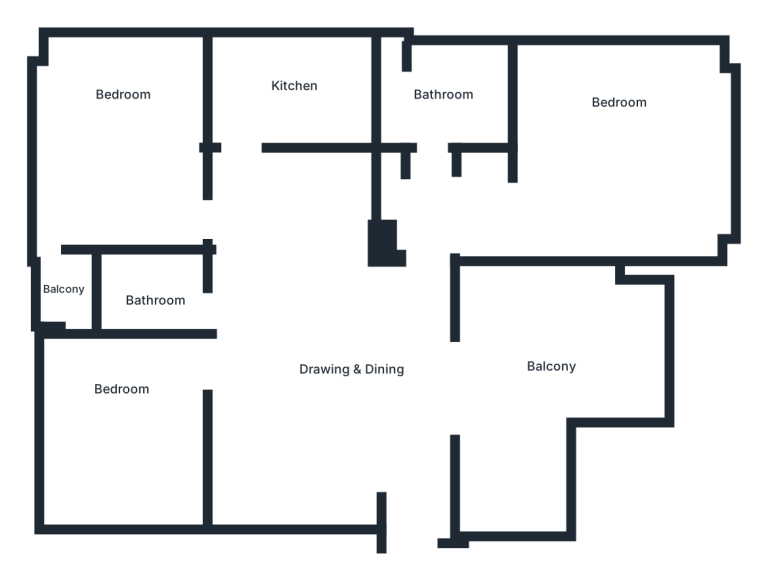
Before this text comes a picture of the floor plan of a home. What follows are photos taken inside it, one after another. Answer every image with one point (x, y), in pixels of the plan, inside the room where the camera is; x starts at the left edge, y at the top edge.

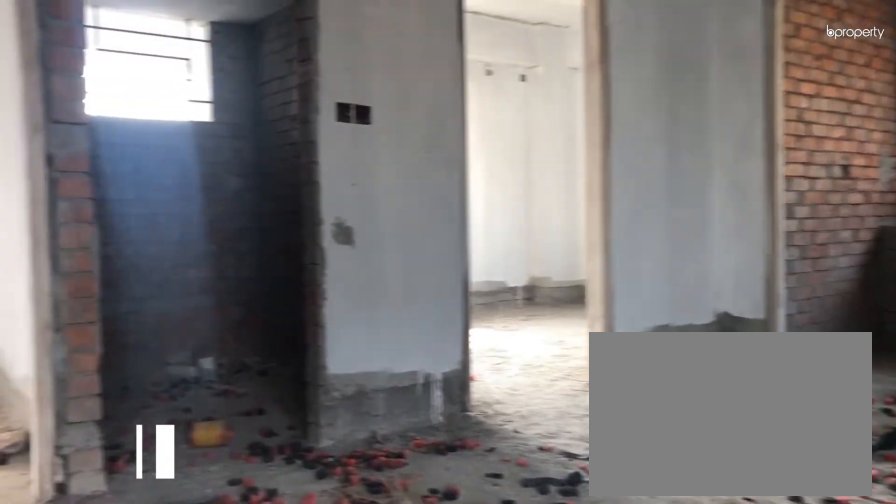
(346, 372)
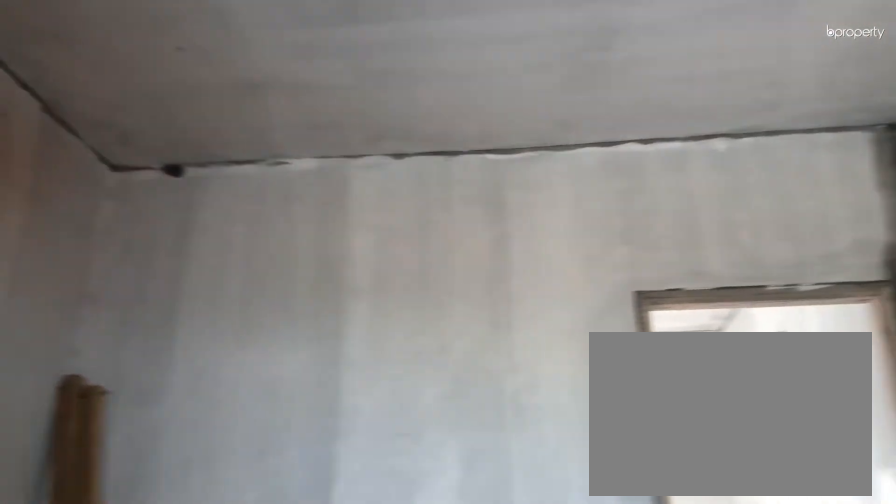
(345, 373)
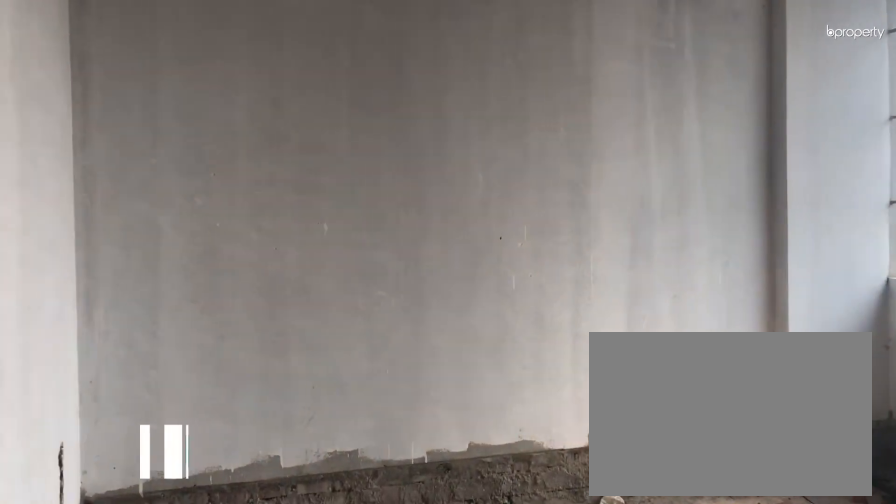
(121, 435)
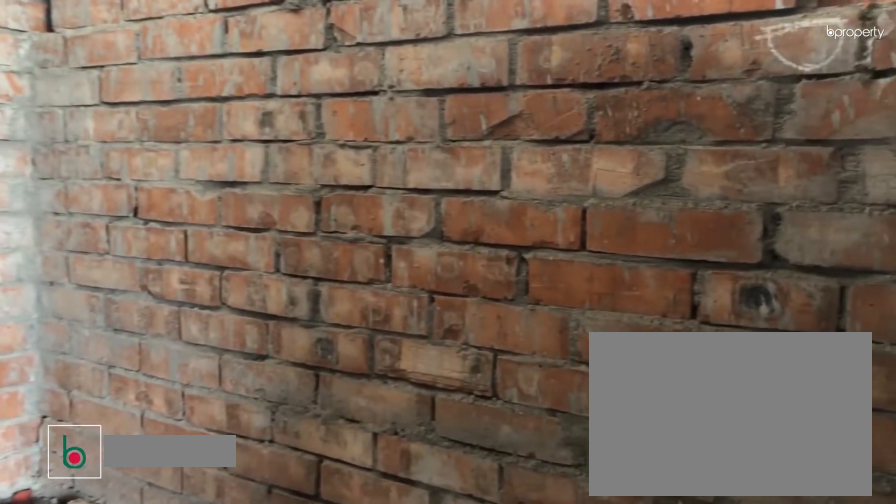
(153, 298)
